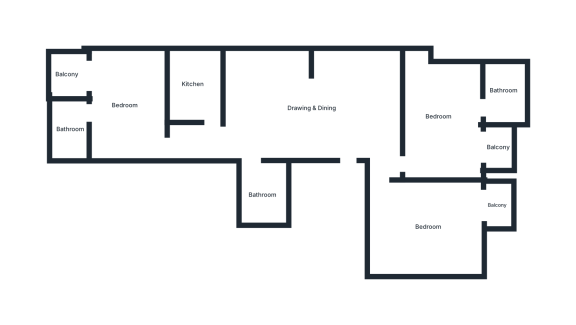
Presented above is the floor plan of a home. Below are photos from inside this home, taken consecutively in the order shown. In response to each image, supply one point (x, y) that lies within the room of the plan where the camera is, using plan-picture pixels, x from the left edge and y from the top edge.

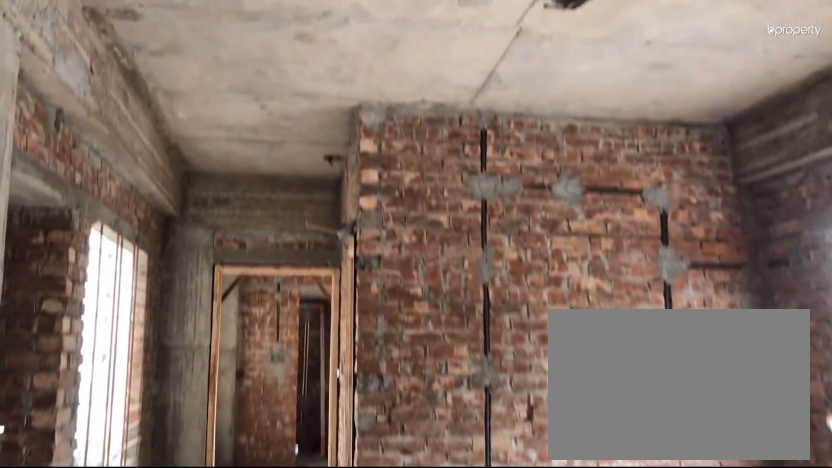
(309, 106)
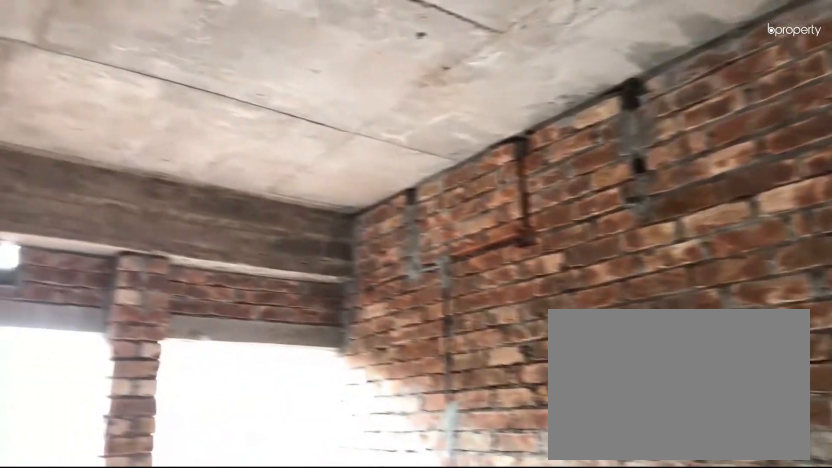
(426, 227)
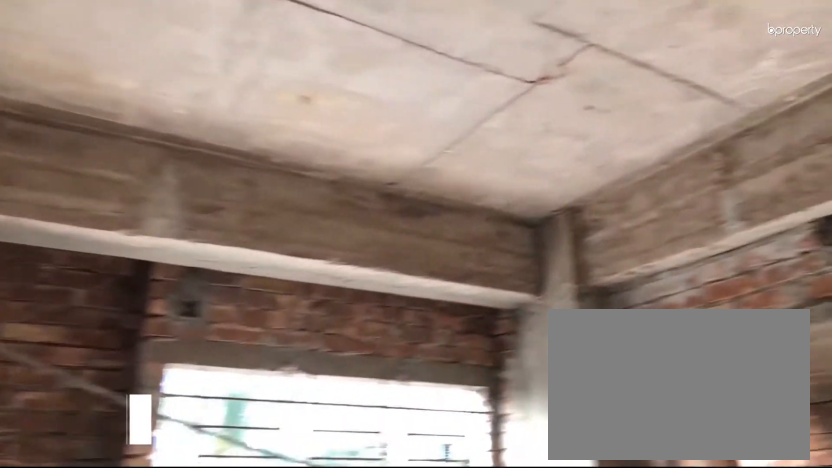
(437, 113)
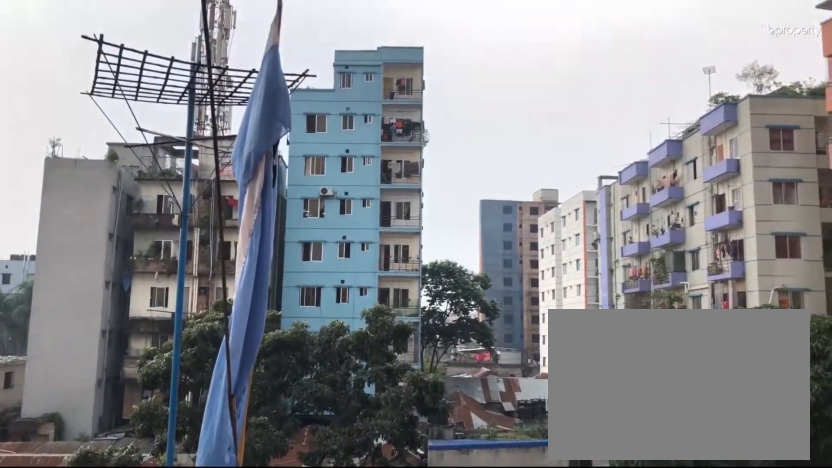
(67, 74)
